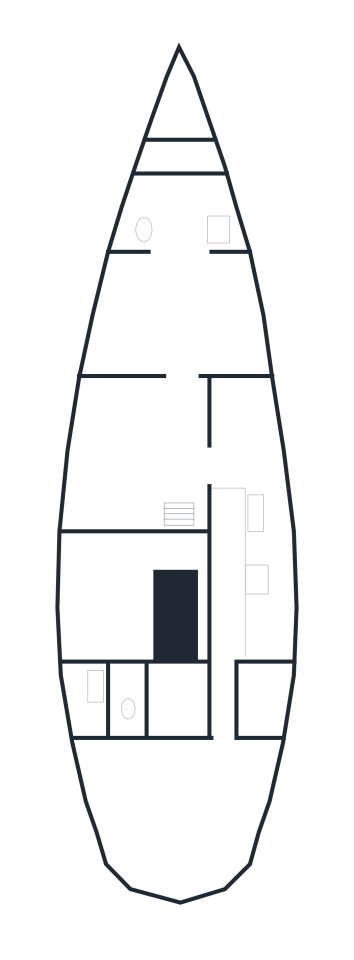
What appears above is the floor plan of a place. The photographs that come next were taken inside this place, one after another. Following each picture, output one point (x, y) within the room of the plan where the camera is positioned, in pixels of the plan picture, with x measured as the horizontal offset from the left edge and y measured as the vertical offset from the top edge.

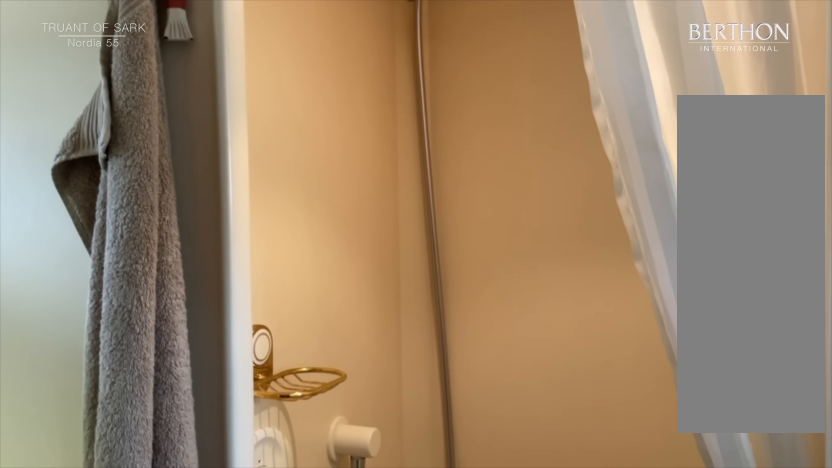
(178, 218)
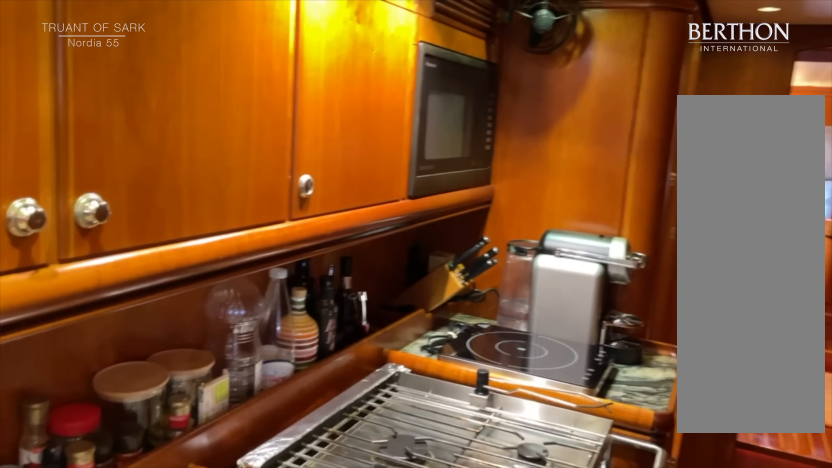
(253, 564)
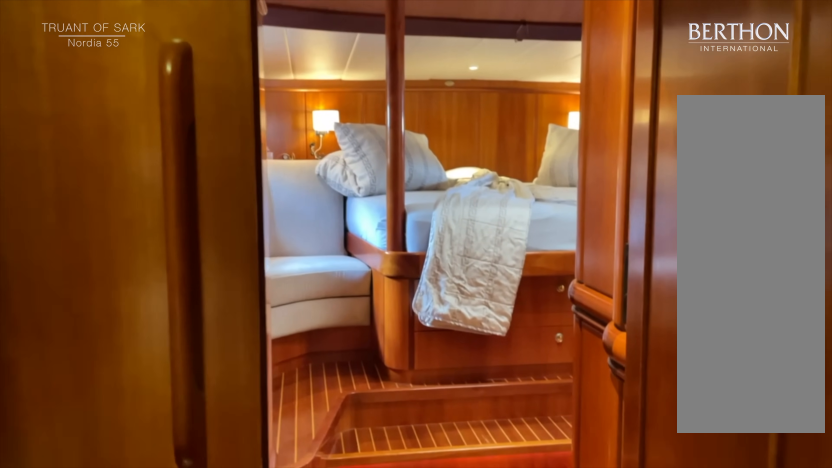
(253, 562)
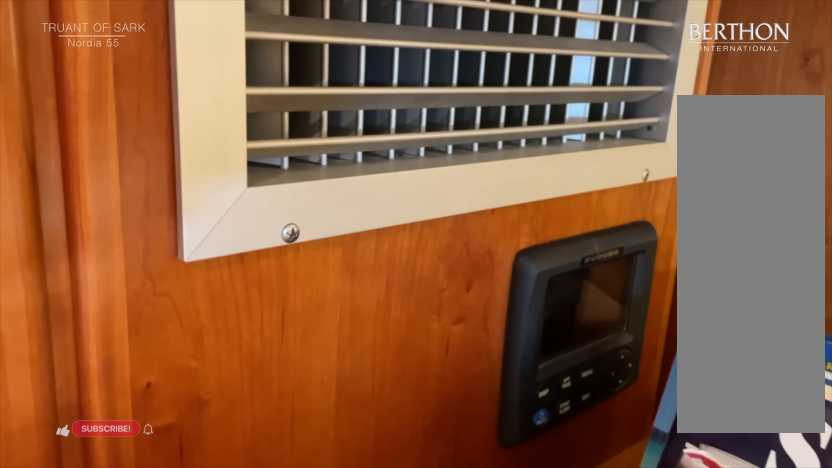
(179, 761)
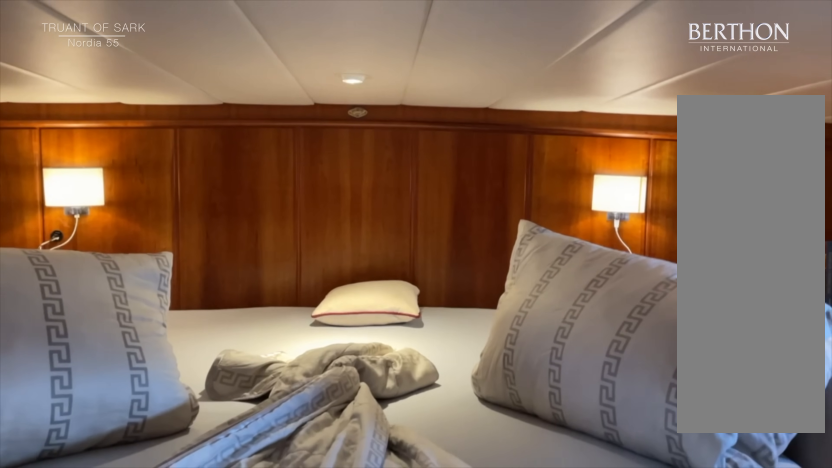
(178, 769)
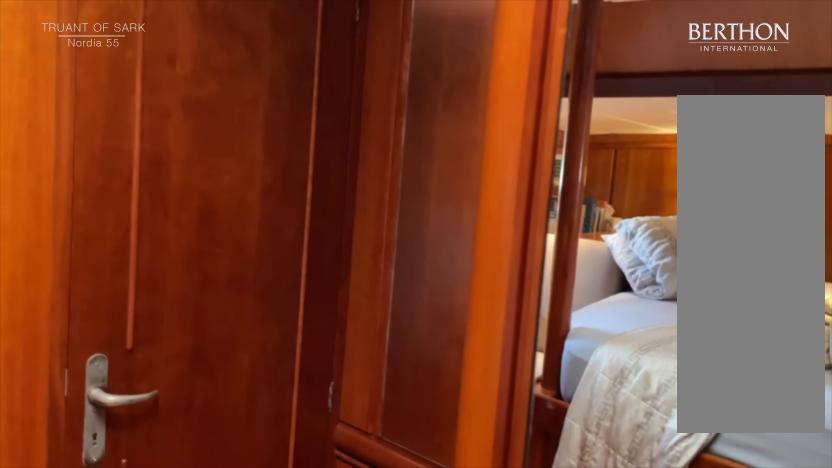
(178, 769)
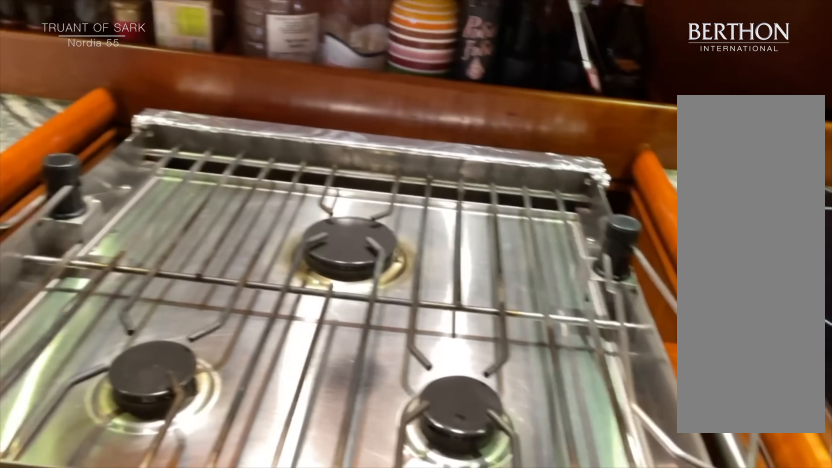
(253, 562)
